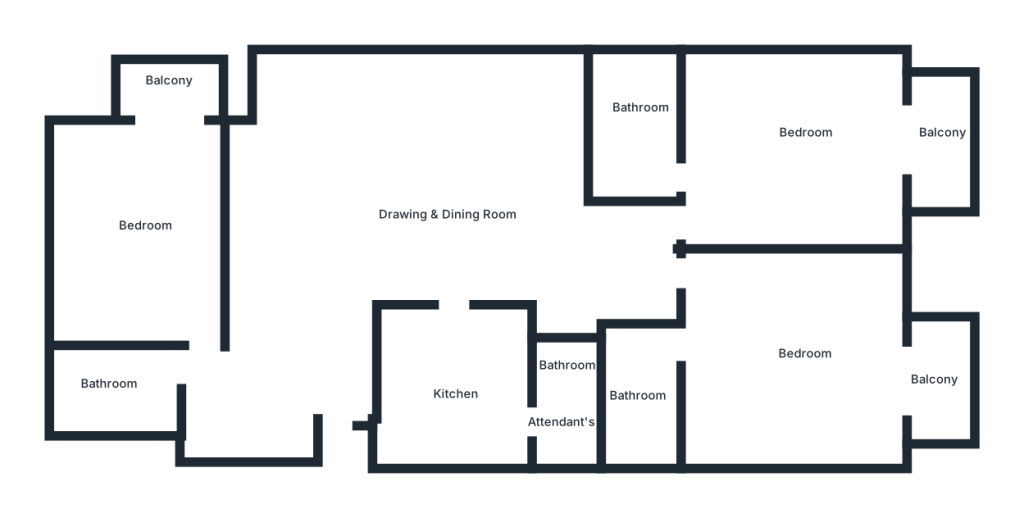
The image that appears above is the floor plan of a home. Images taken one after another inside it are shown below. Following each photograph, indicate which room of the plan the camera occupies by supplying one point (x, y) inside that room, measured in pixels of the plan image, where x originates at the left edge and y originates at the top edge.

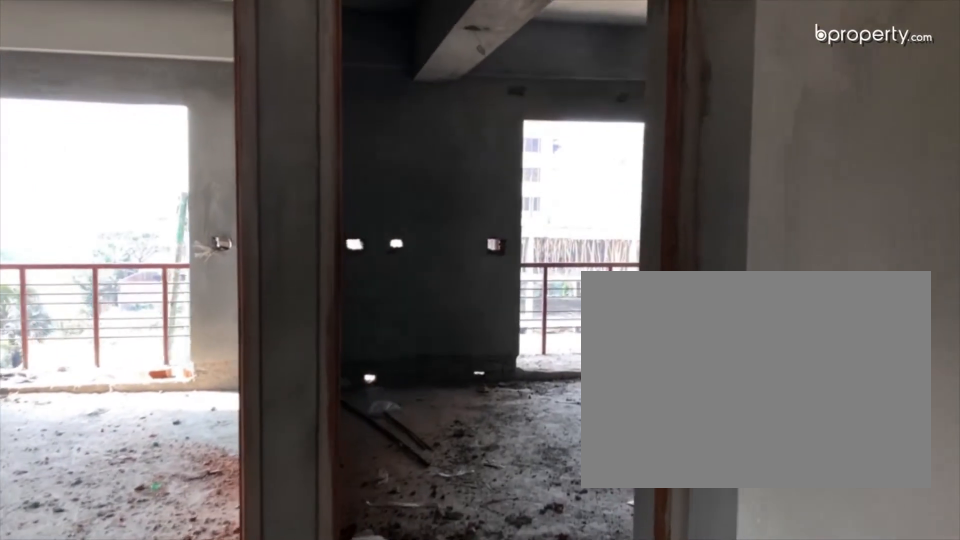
(688, 278)
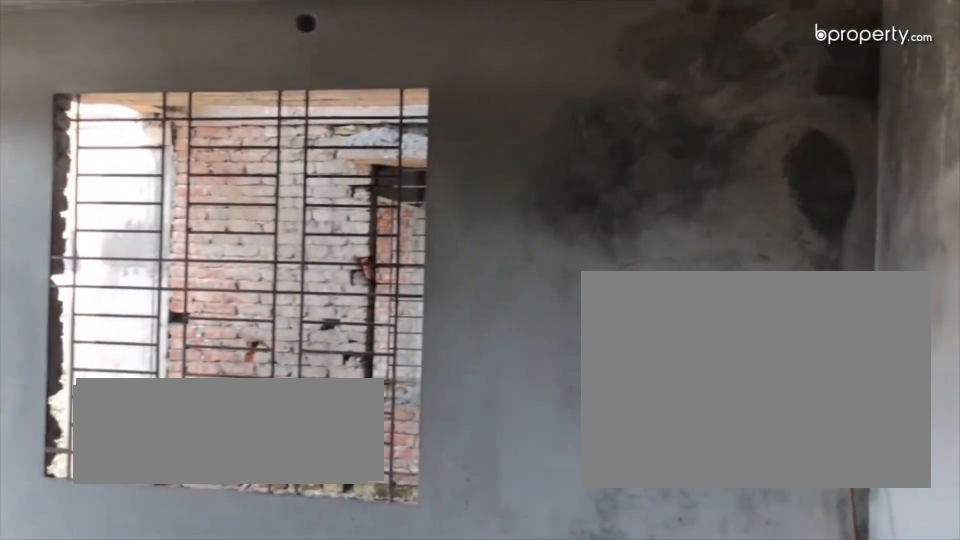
(784, 334)
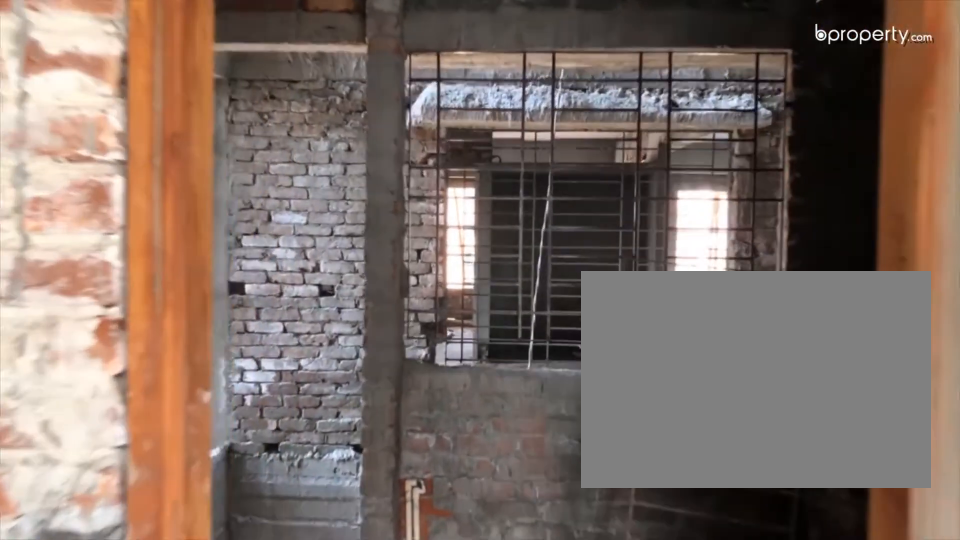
(455, 372)
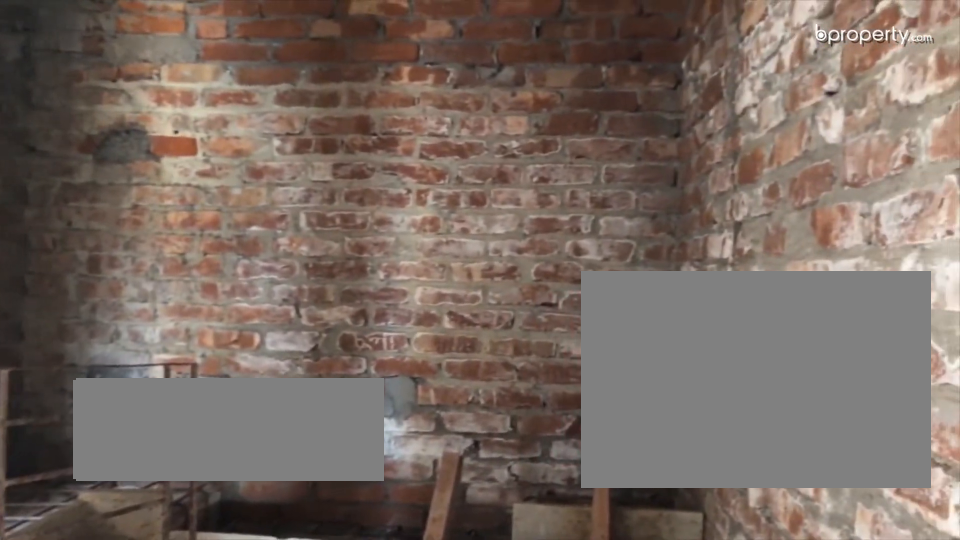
(455, 372)
